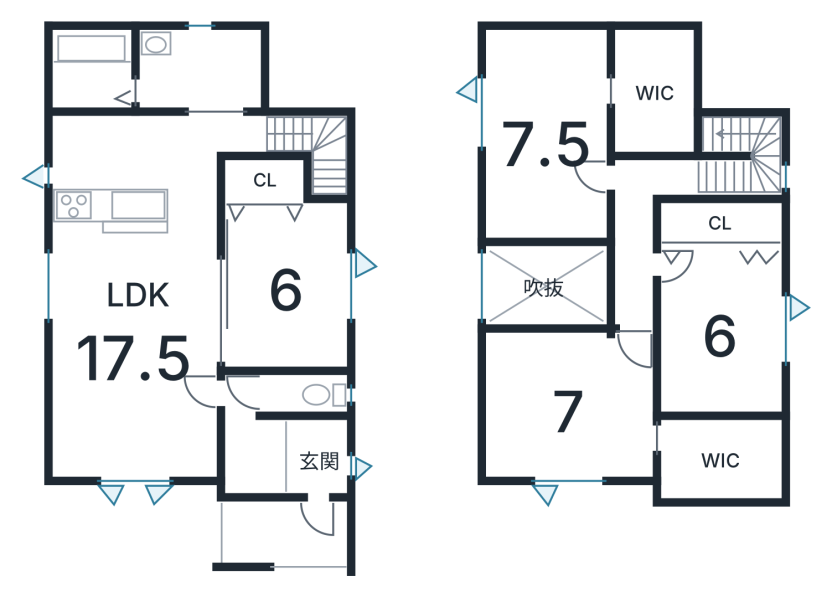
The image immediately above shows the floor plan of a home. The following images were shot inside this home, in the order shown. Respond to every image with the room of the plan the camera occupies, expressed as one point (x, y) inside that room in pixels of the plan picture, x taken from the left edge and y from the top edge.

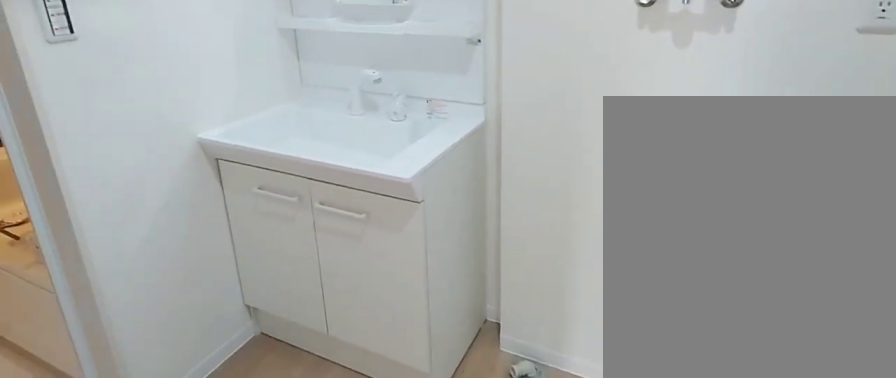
(203, 85)
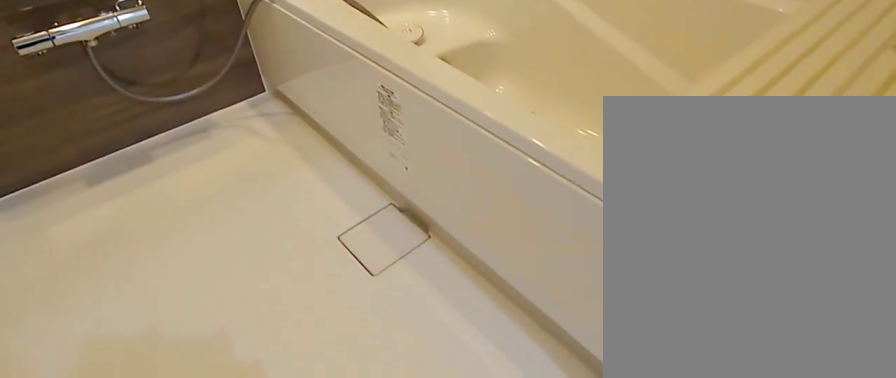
(95, 71)
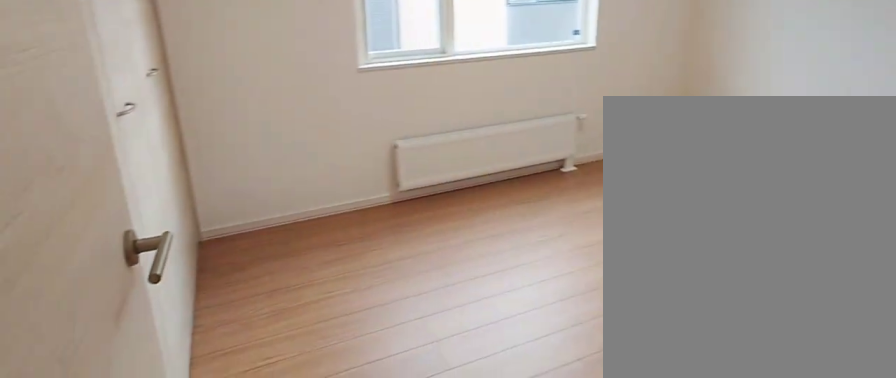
(711, 348)
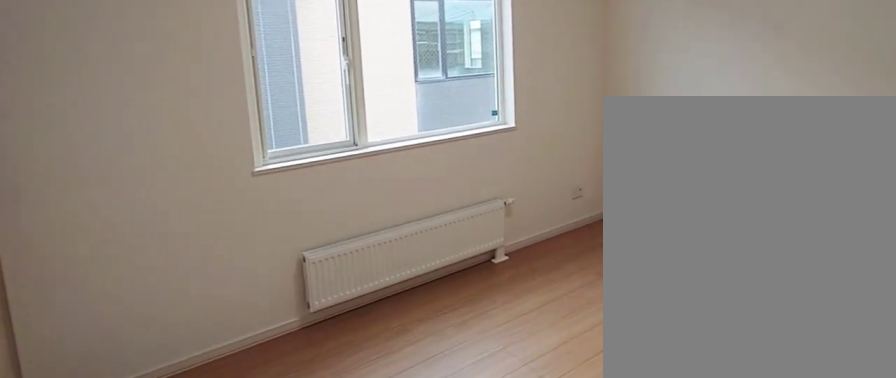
(711, 348)
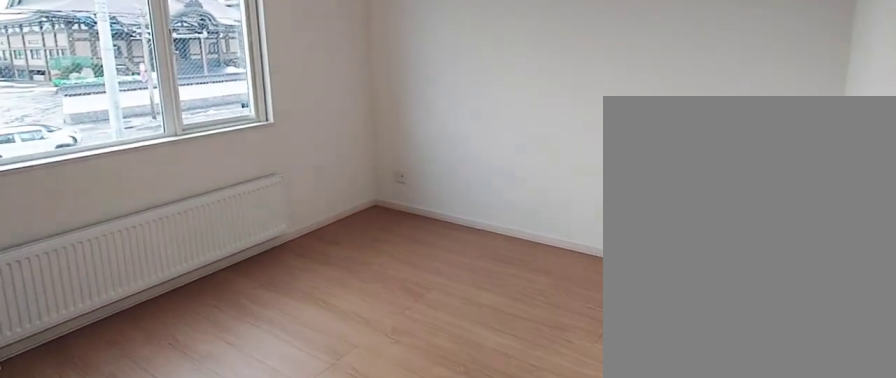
(565, 406)
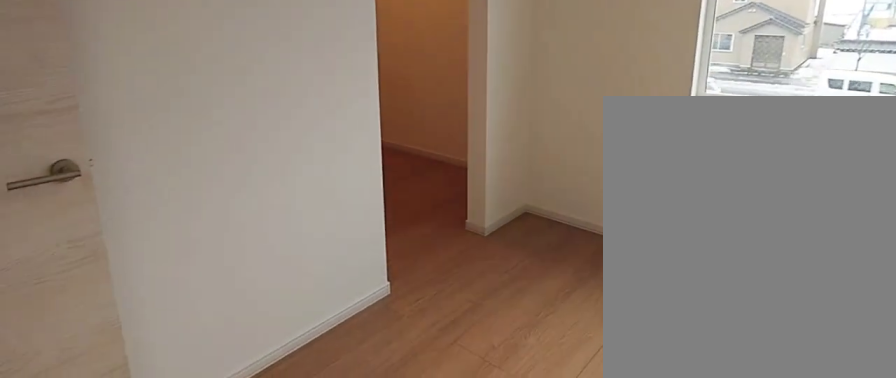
(565, 406)
